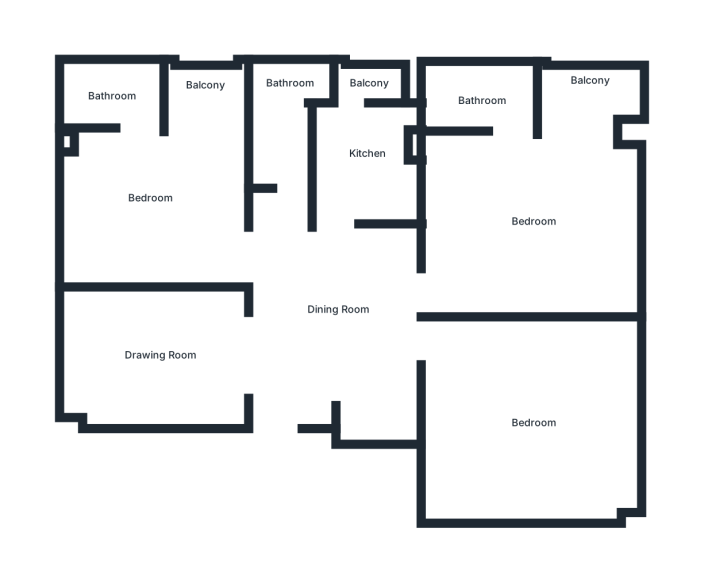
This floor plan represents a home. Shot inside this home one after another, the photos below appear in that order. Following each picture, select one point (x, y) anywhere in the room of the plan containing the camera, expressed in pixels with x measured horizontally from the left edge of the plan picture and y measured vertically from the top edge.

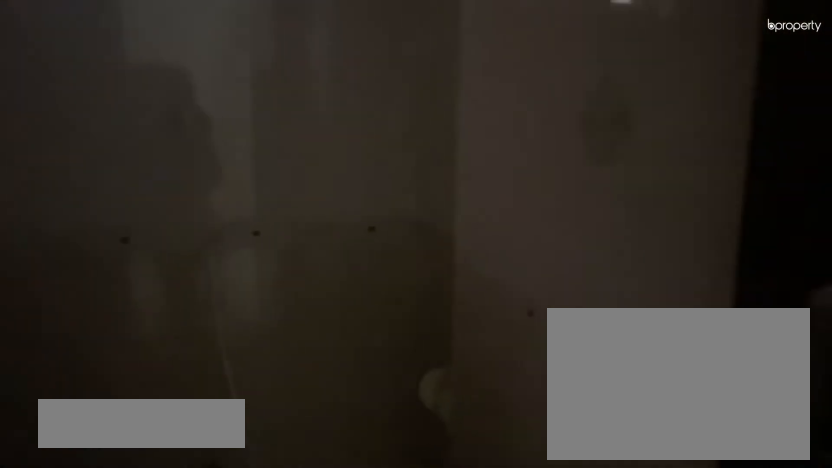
(288, 122)
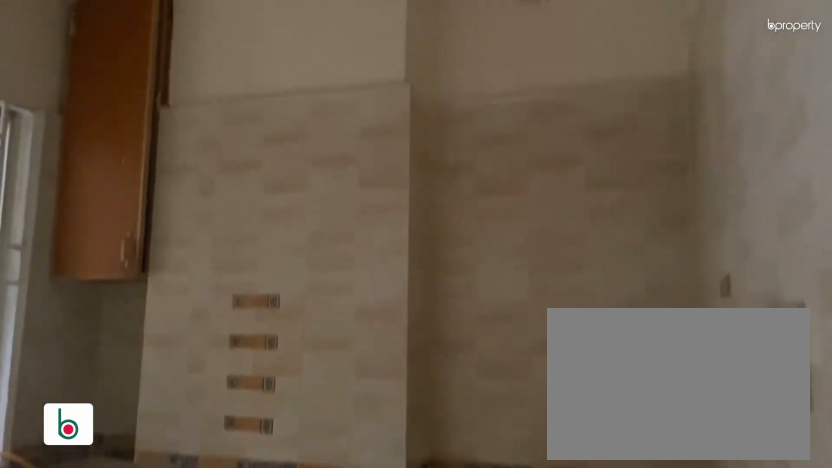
(360, 158)
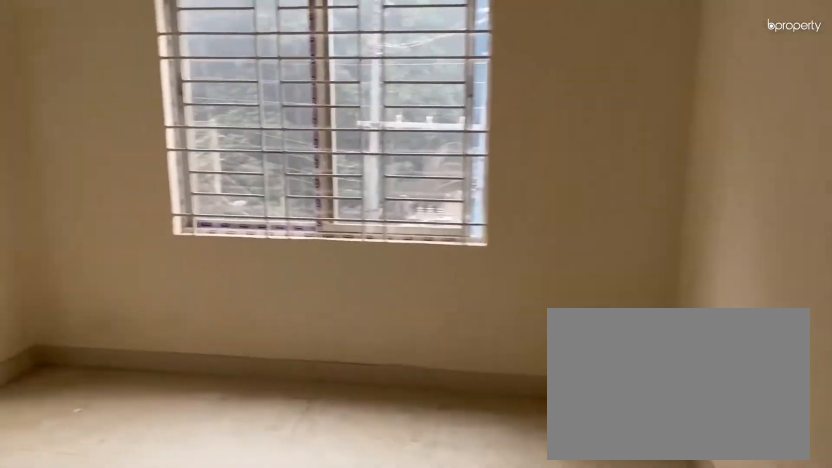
(525, 198)
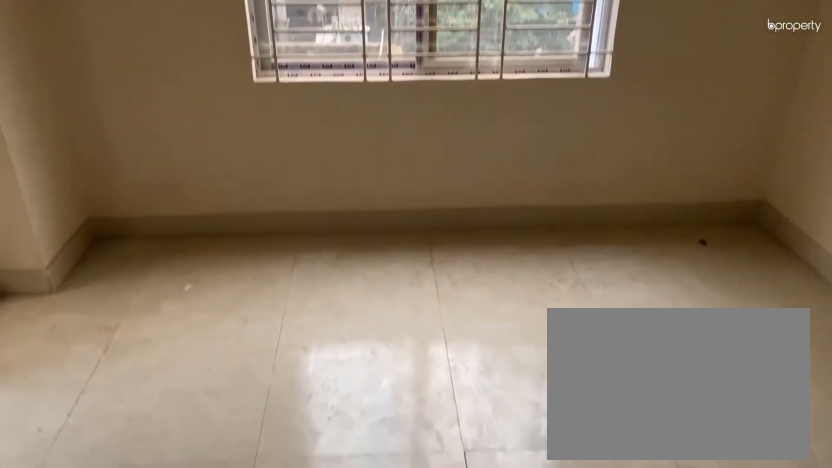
(524, 185)
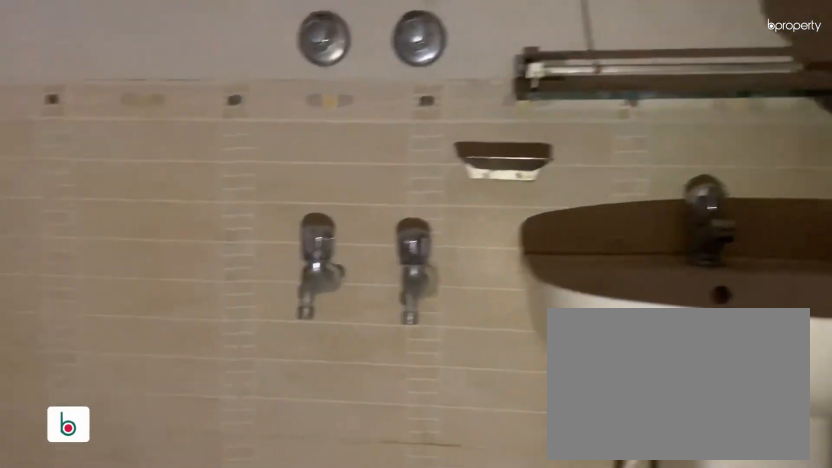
(483, 96)
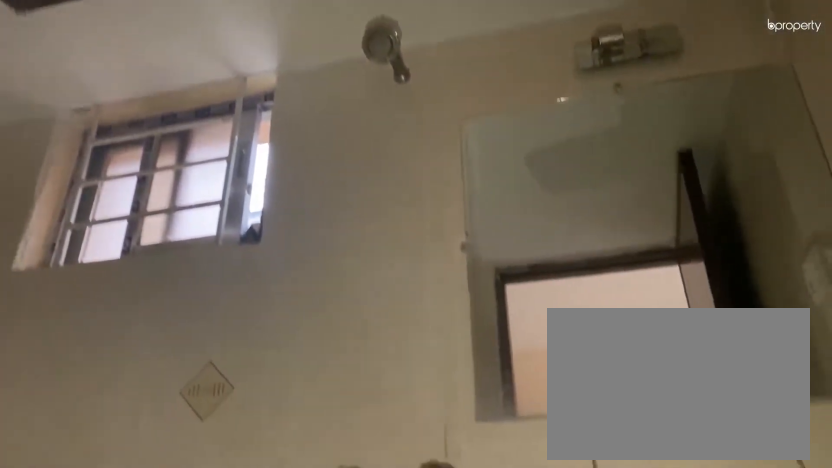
(483, 96)
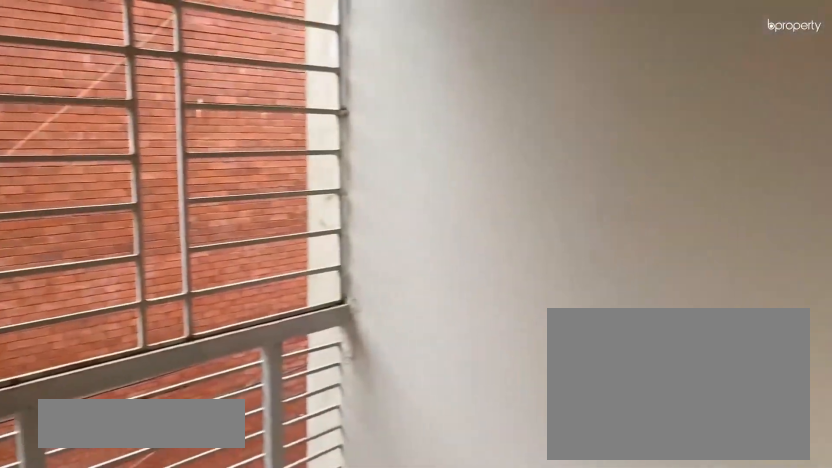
(580, 92)
